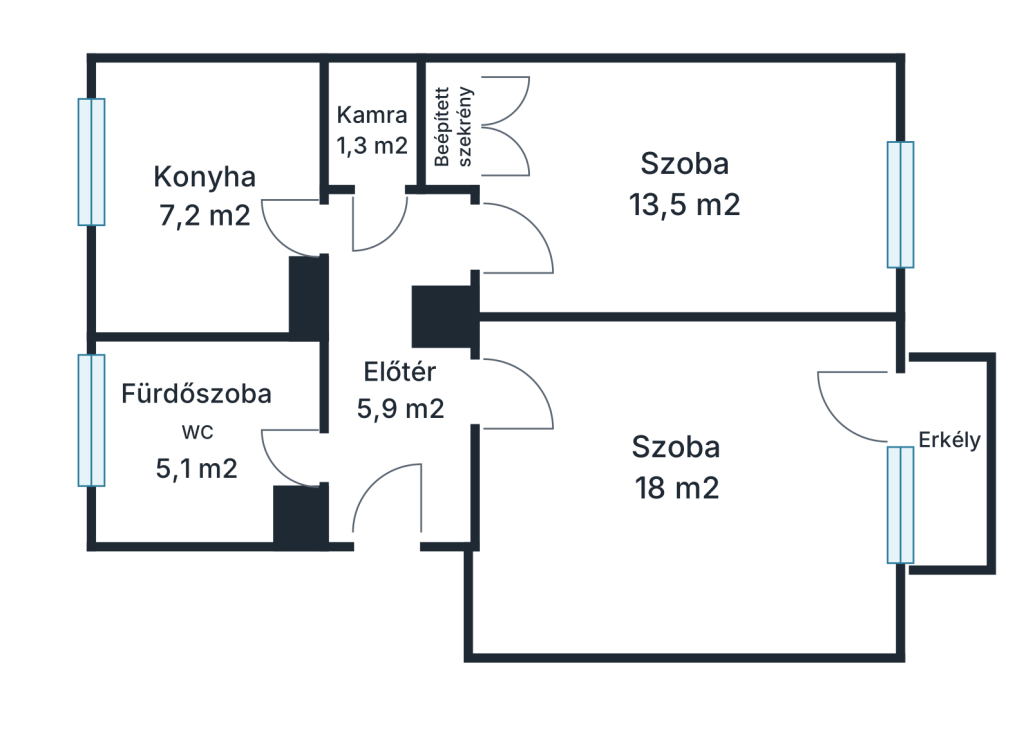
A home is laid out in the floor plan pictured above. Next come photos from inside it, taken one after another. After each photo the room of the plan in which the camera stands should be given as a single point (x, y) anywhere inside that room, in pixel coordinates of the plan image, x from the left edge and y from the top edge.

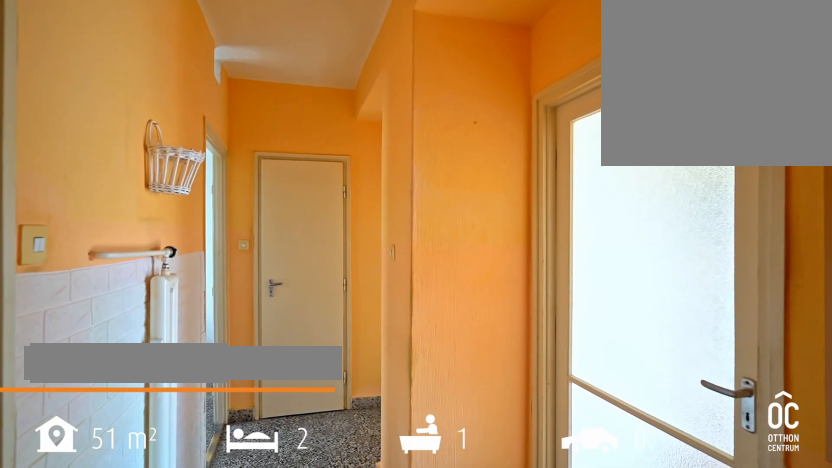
(397, 390)
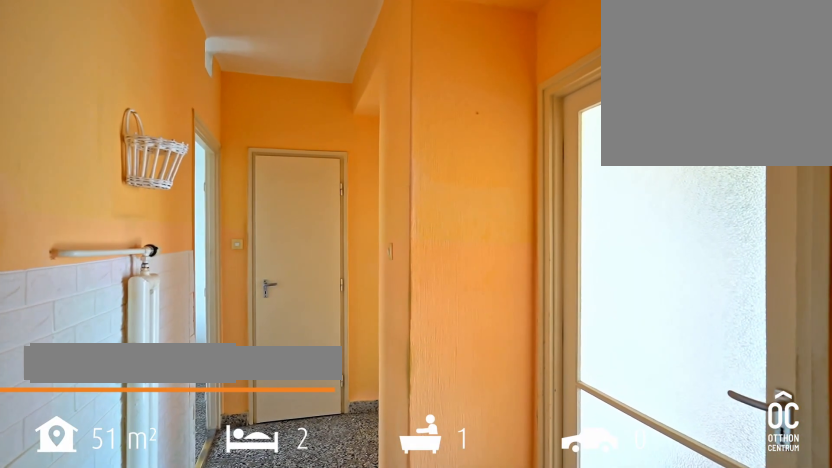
(397, 389)
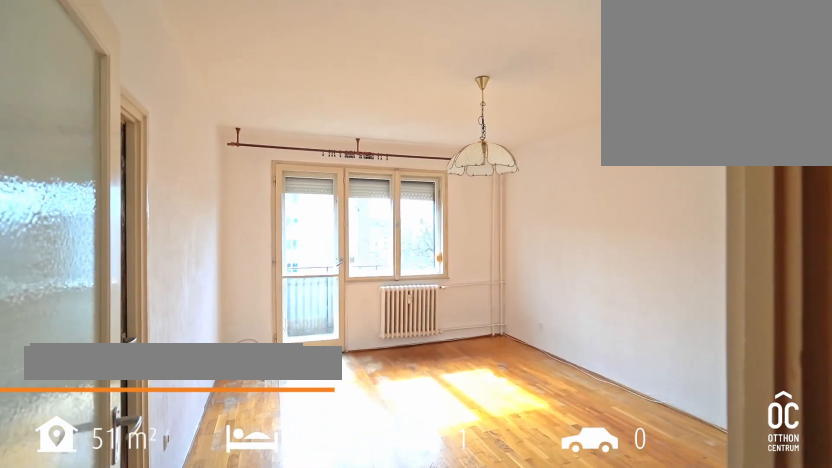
(679, 474)
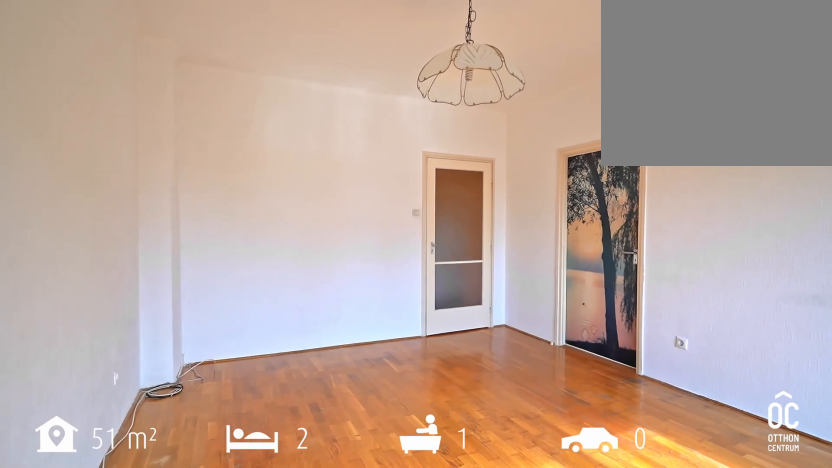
(679, 474)
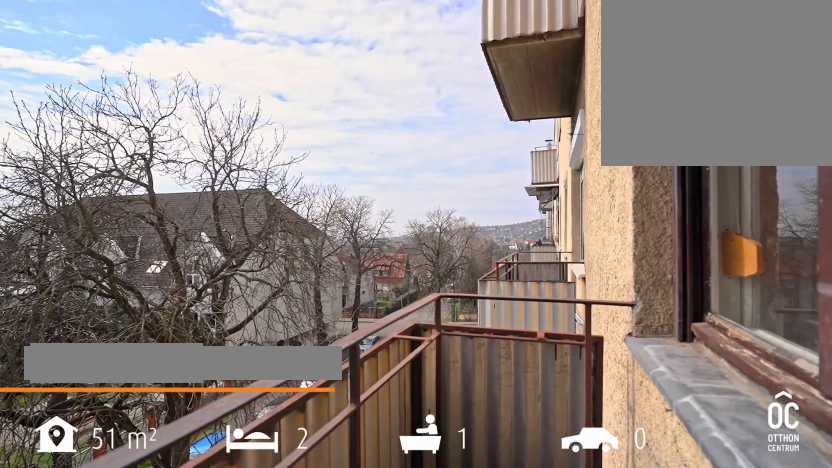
(946, 458)
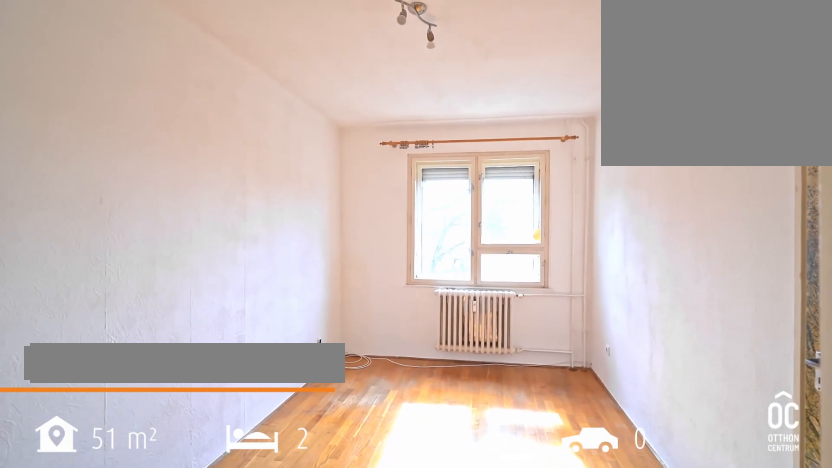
(685, 188)
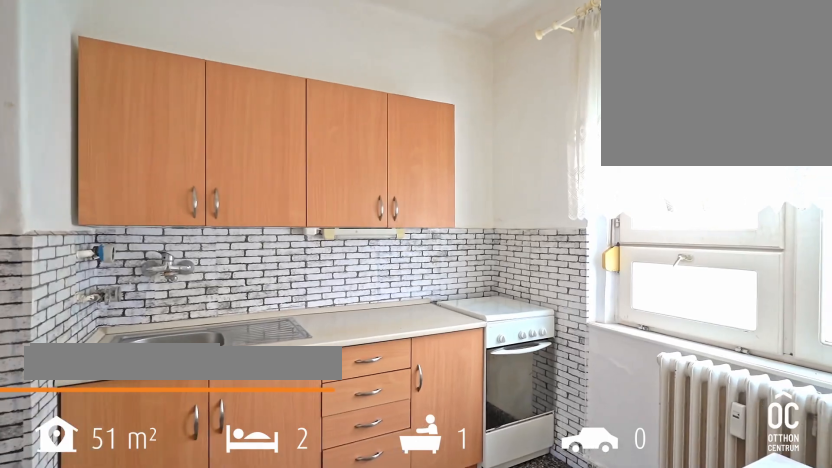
(204, 197)
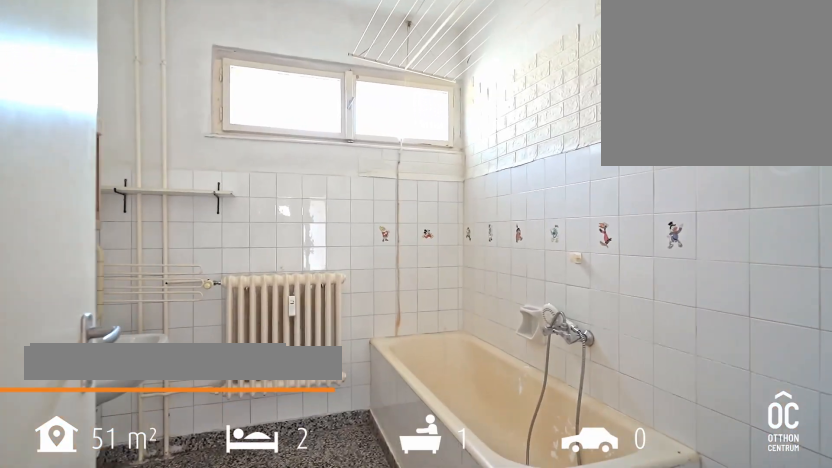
(195, 432)
